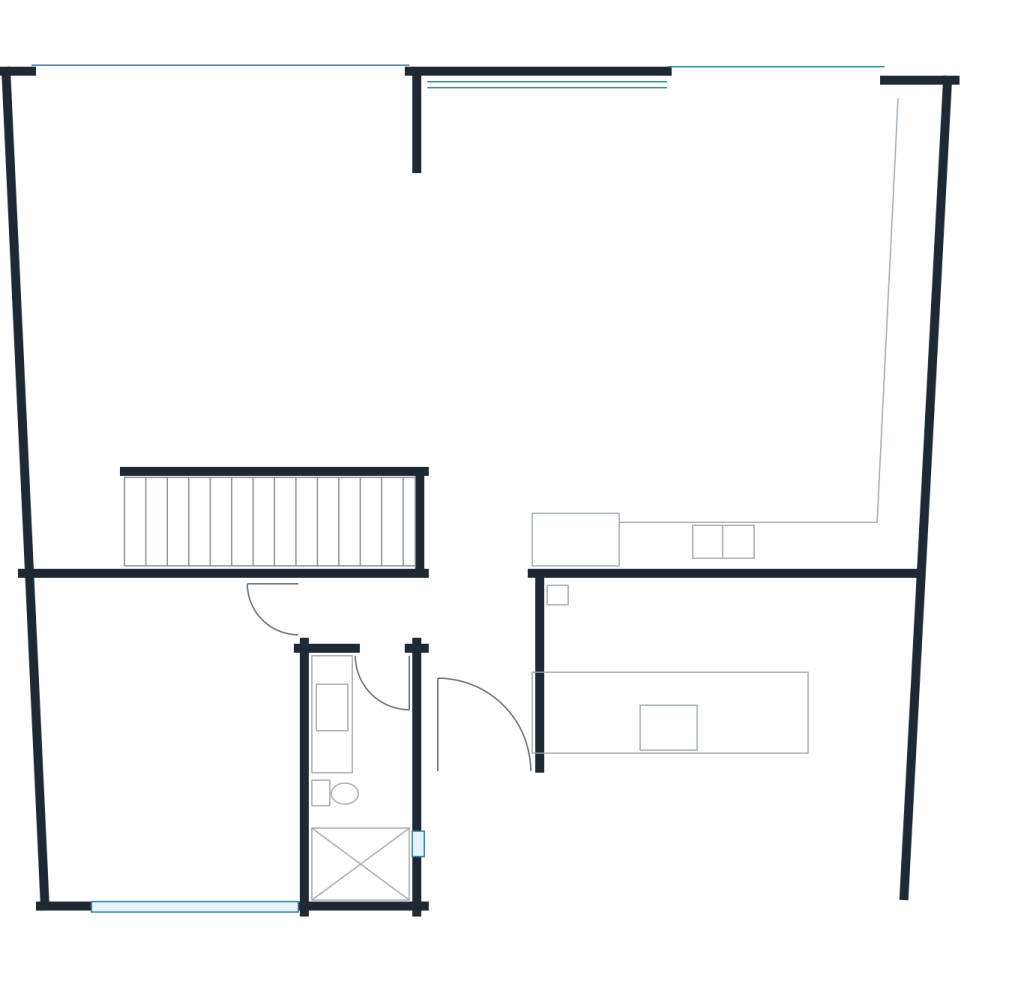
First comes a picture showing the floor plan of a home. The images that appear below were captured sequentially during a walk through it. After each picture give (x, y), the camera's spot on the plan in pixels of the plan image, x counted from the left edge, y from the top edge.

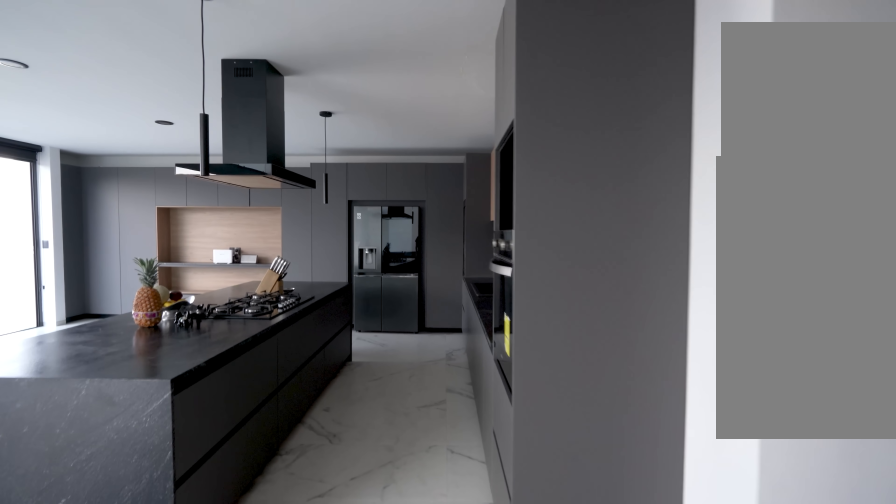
(456, 513)
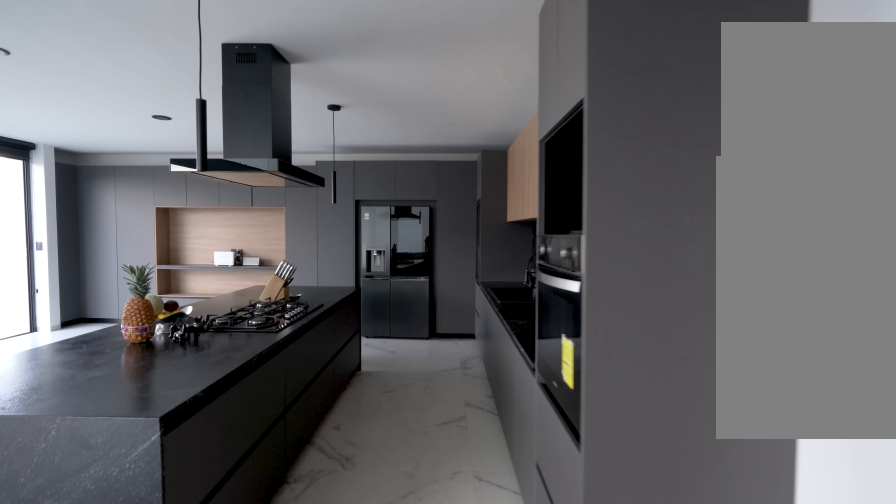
(470, 502)
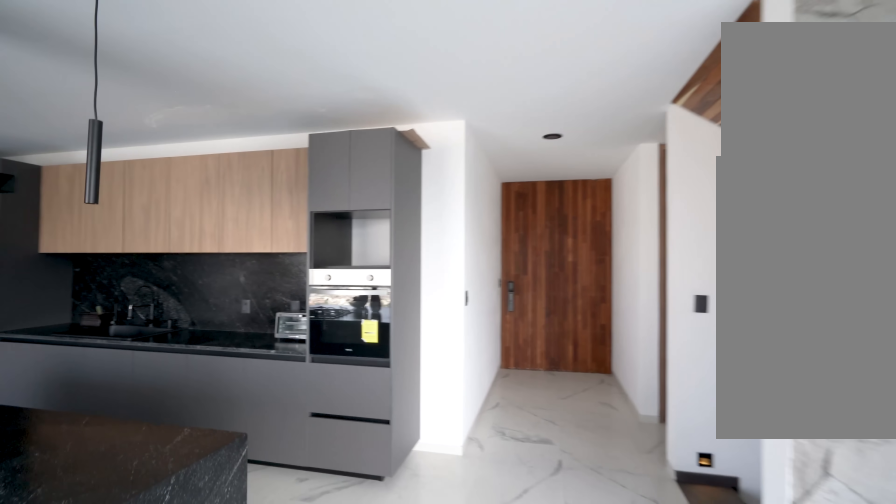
(474, 449)
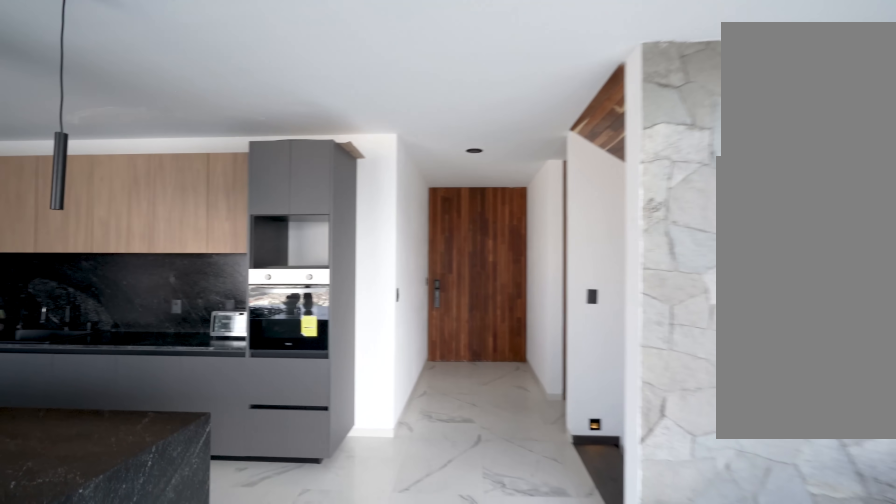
(472, 438)
